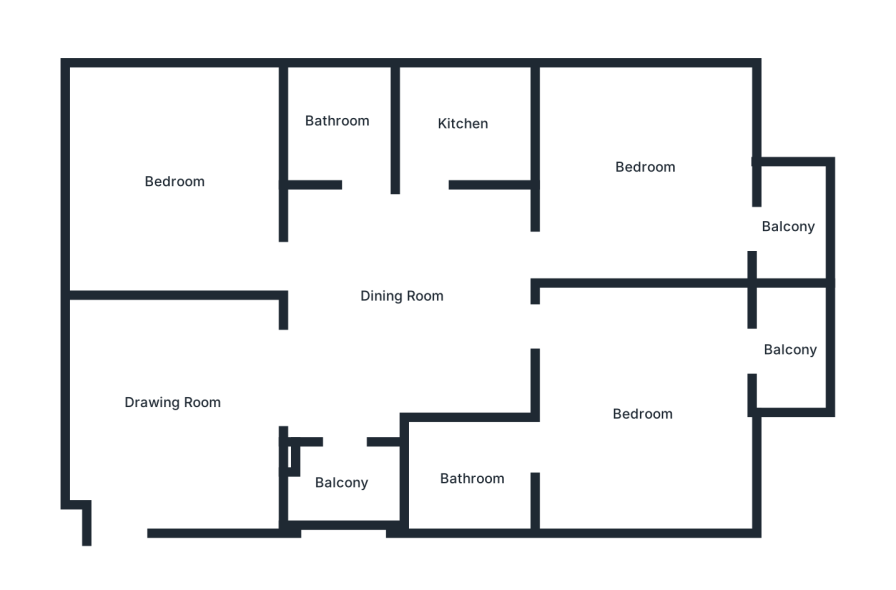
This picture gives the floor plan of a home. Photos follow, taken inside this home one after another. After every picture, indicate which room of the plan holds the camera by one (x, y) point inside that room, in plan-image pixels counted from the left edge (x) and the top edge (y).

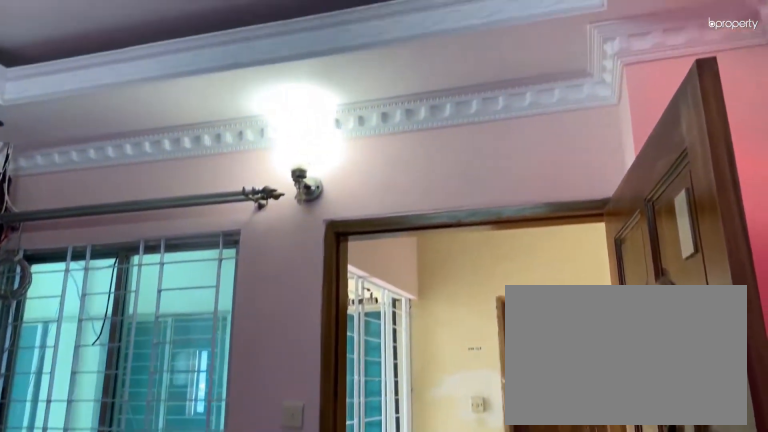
(171, 404)
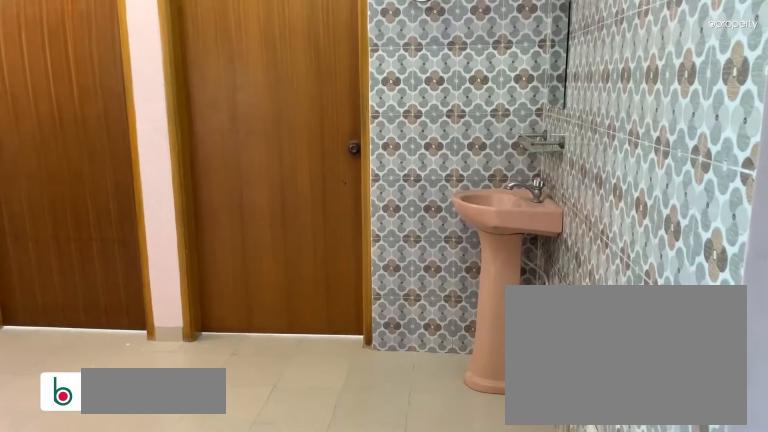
(399, 295)
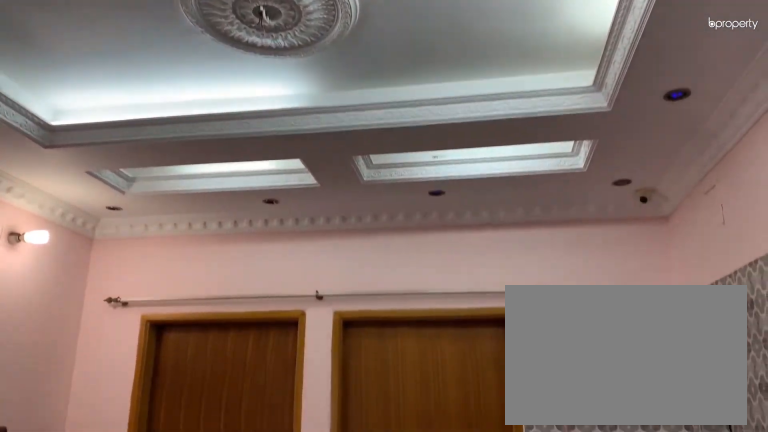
(399, 295)
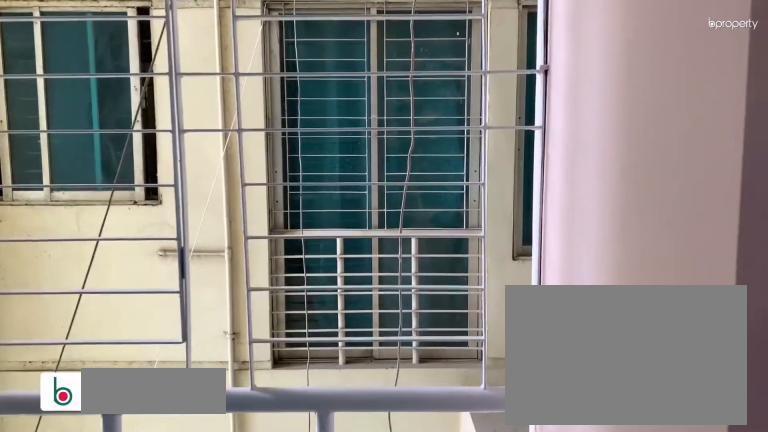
(343, 490)
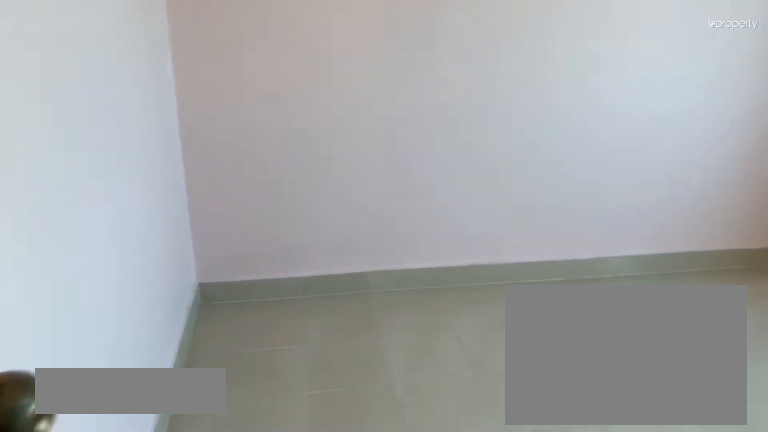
(178, 179)
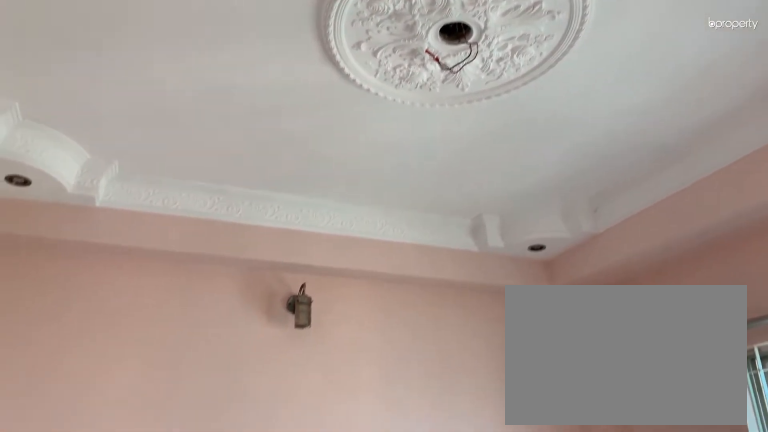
(178, 179)
